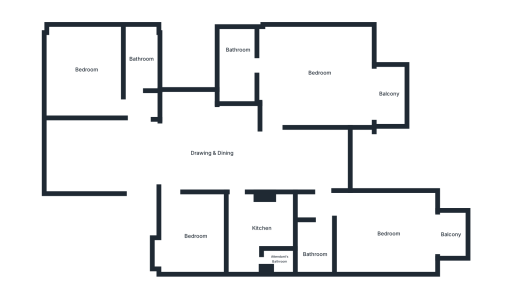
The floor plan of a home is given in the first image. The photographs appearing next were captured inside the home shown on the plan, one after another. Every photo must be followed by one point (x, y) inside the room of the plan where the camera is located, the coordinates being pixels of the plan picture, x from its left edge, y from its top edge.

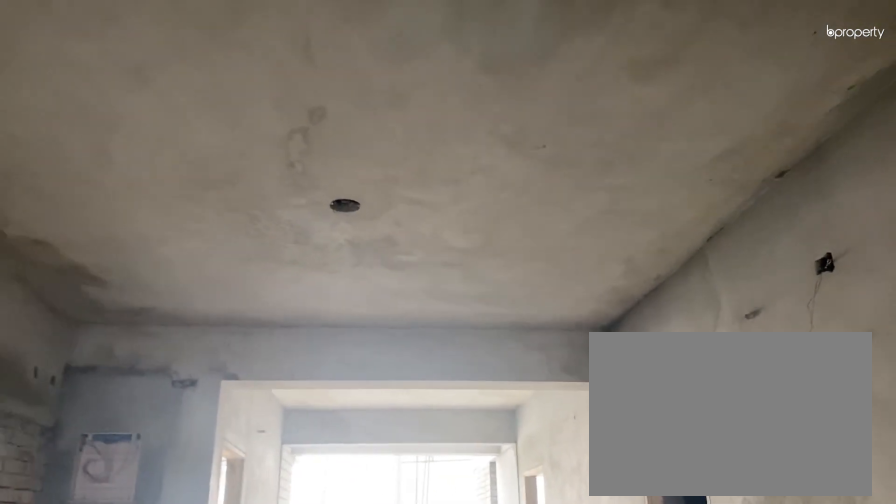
(124, 155)
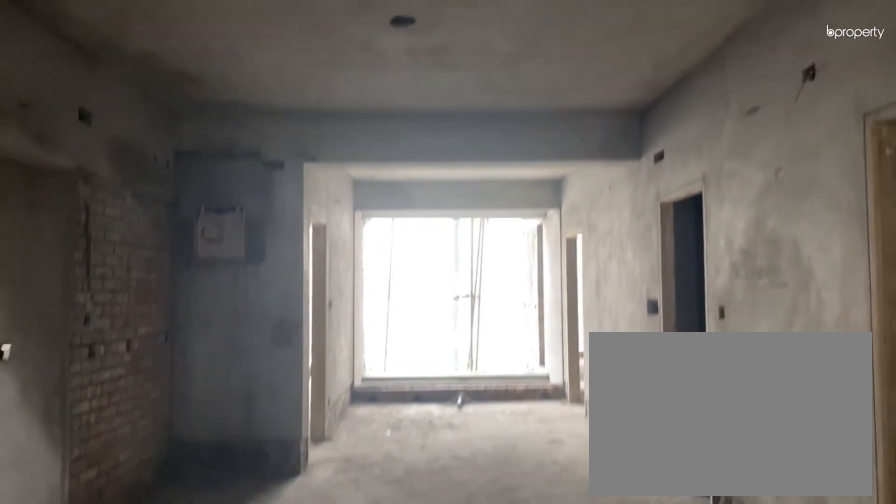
(124, 155)
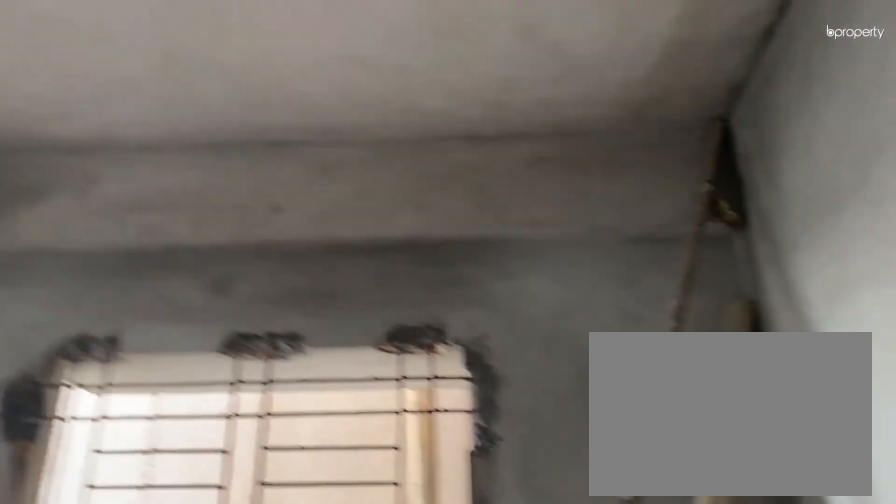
(85, 71)
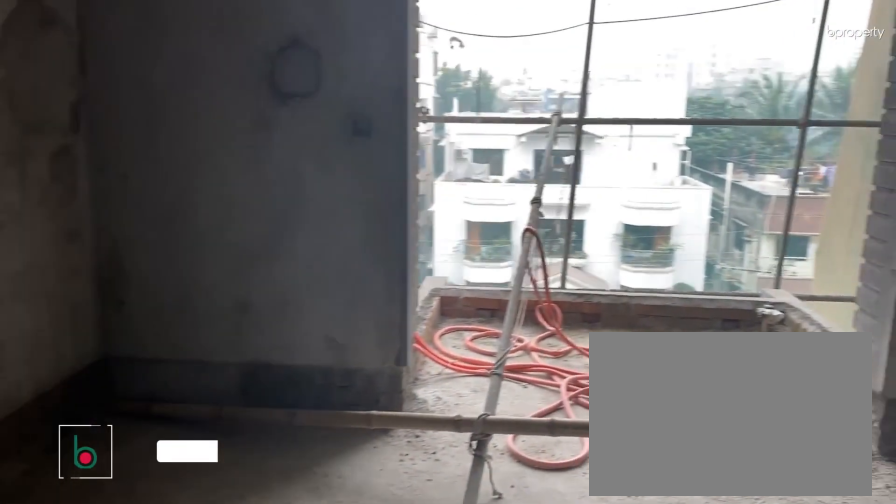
(319, 77)
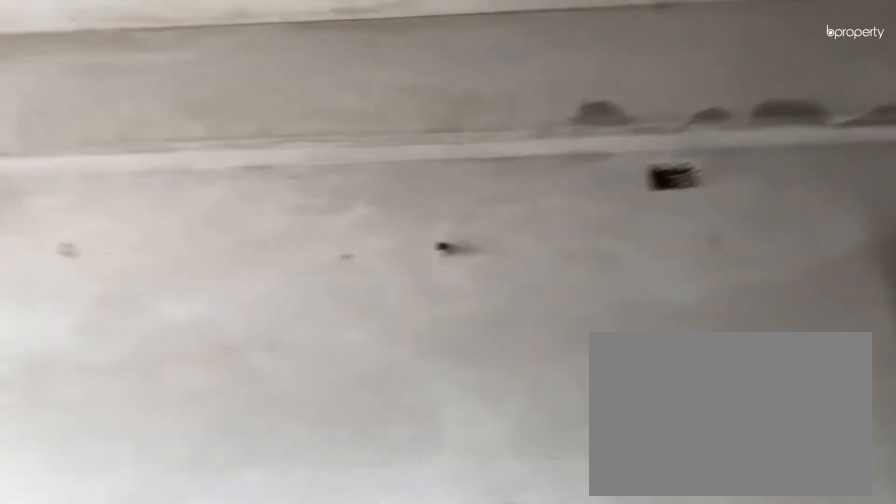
(319, 77)
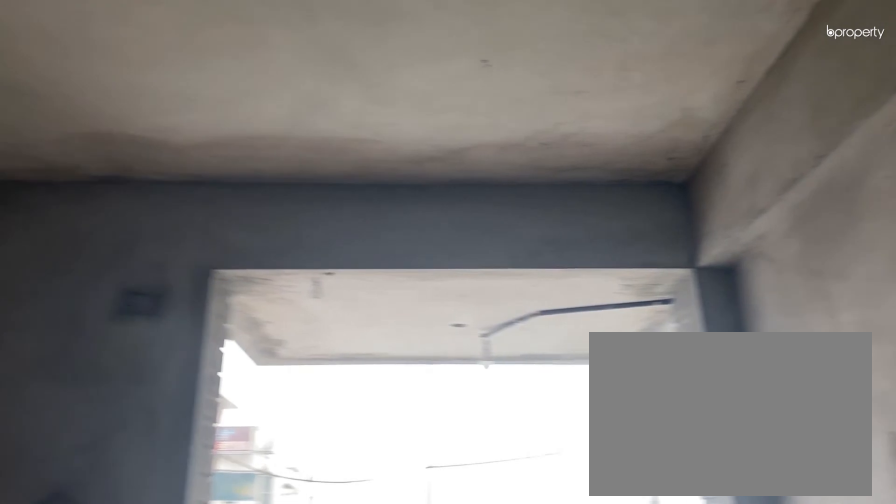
(319, 77)
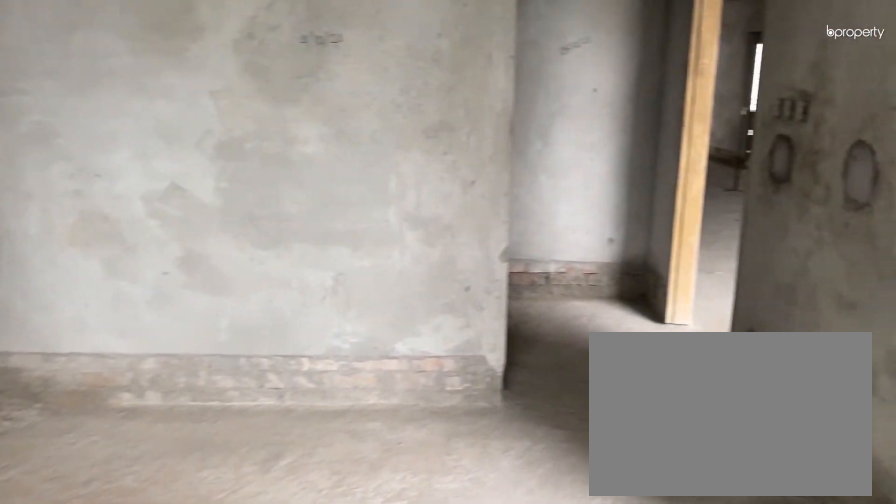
(388, 236)
